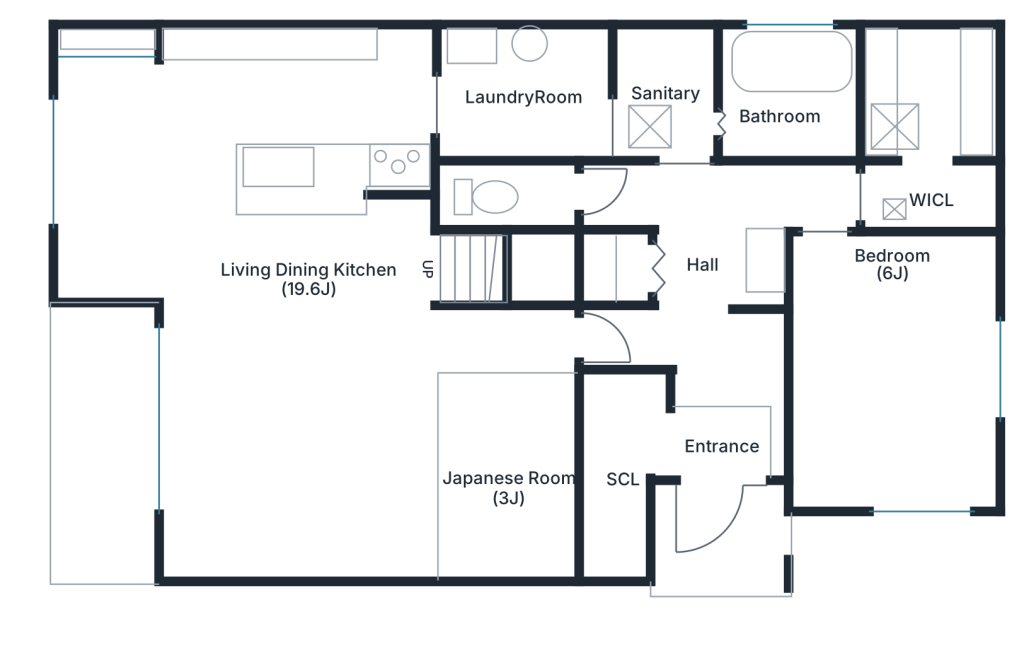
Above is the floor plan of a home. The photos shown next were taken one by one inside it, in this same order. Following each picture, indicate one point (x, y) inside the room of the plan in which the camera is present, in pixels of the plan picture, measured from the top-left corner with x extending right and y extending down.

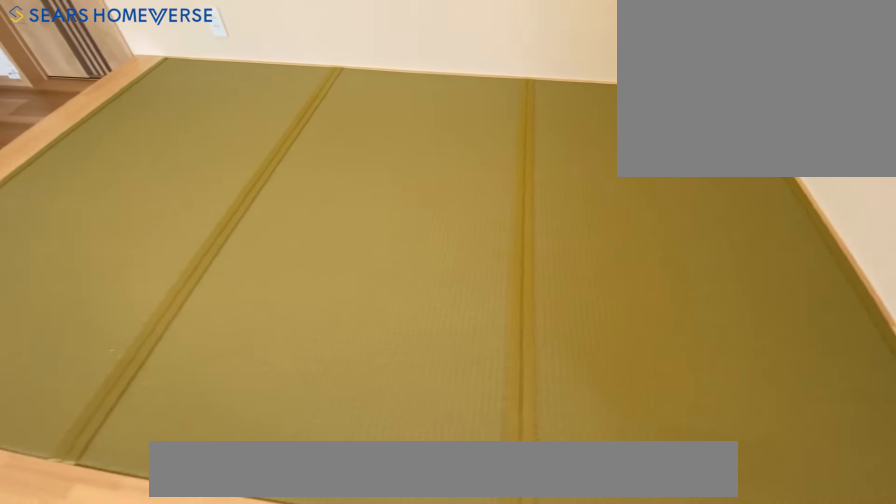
(511, 479)
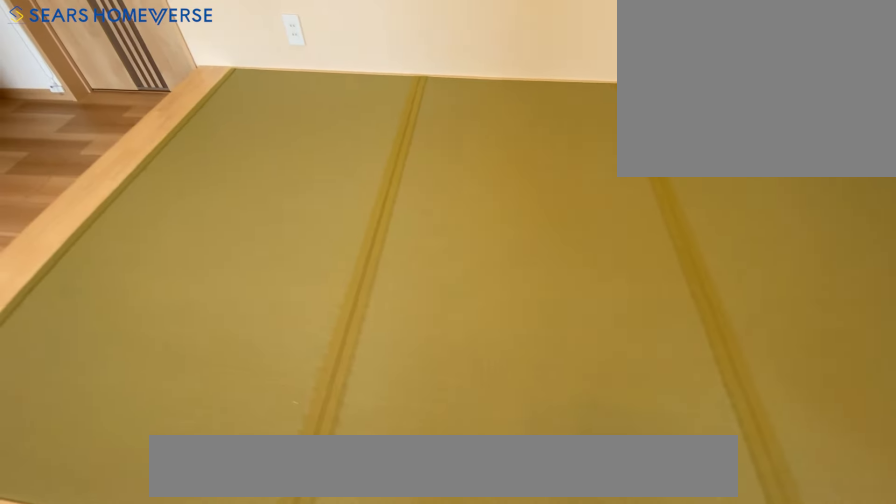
(511, 479)
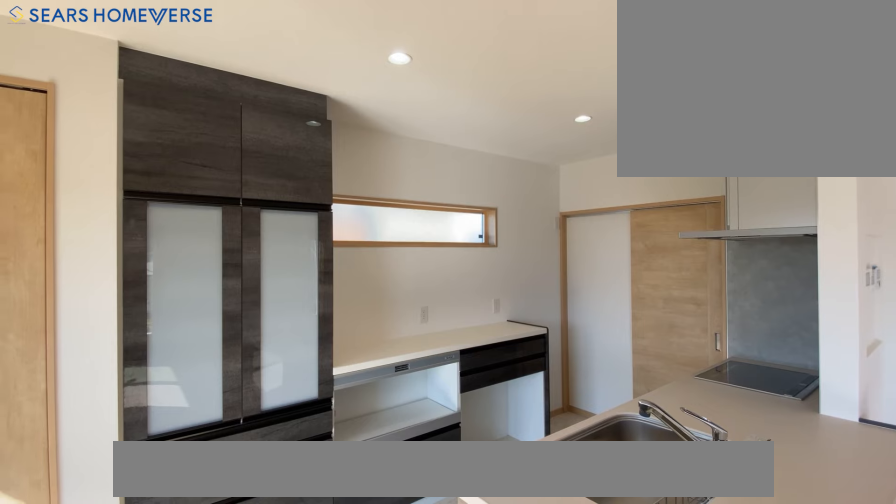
(309, 101)
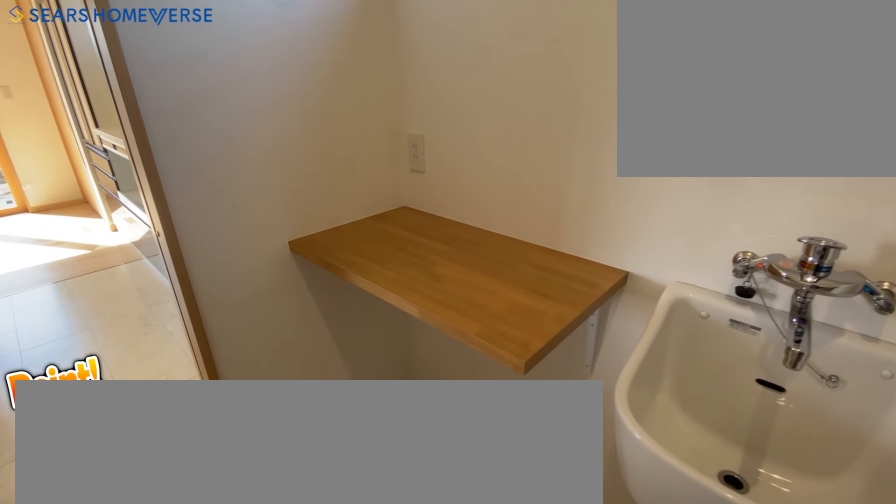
(527, 104)
